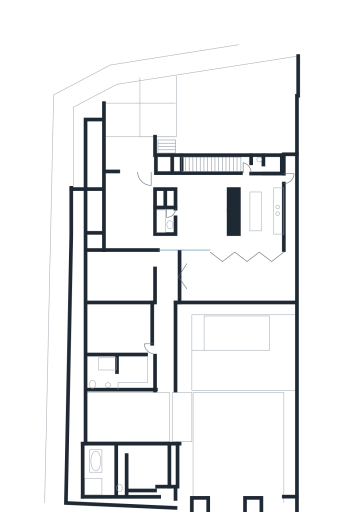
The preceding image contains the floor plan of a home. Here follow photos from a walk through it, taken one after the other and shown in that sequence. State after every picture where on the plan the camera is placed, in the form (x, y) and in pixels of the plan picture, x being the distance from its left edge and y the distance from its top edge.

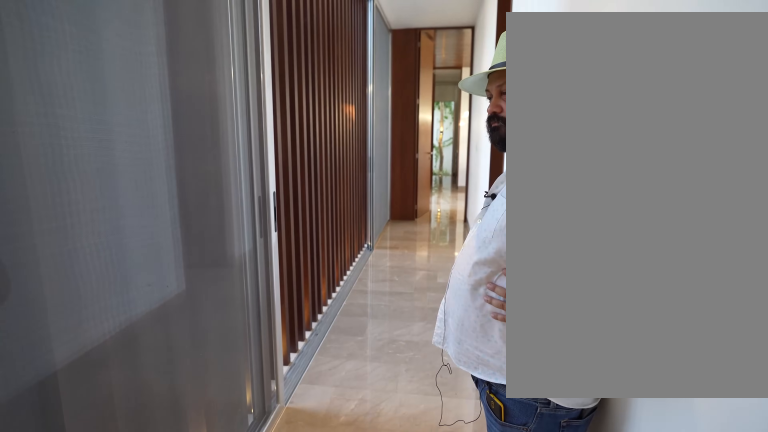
(166, 311)
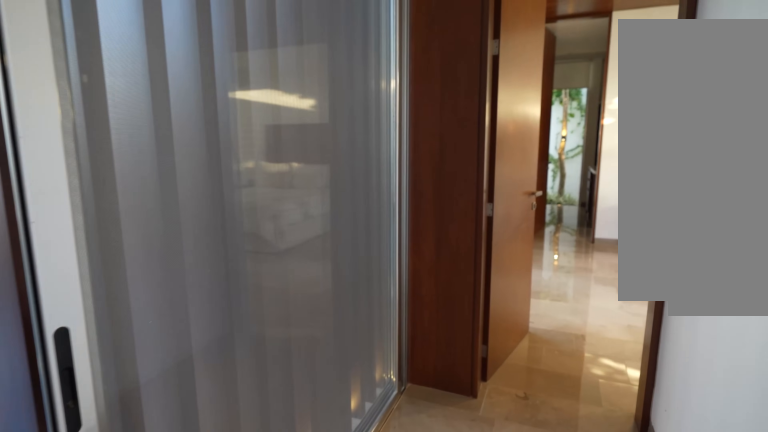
(166, 374)
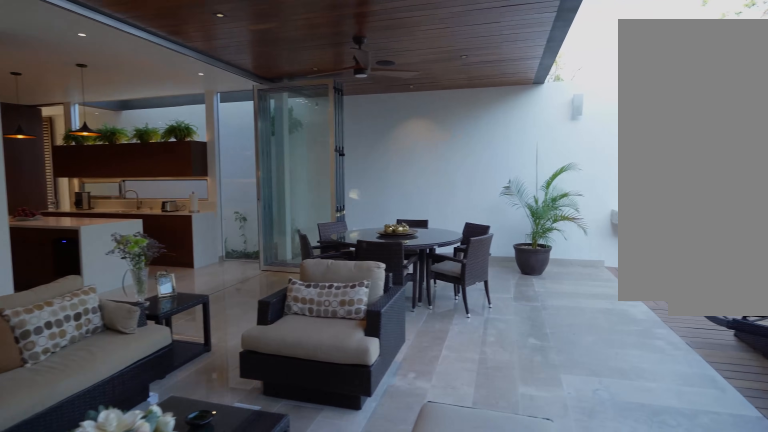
(181, 277)
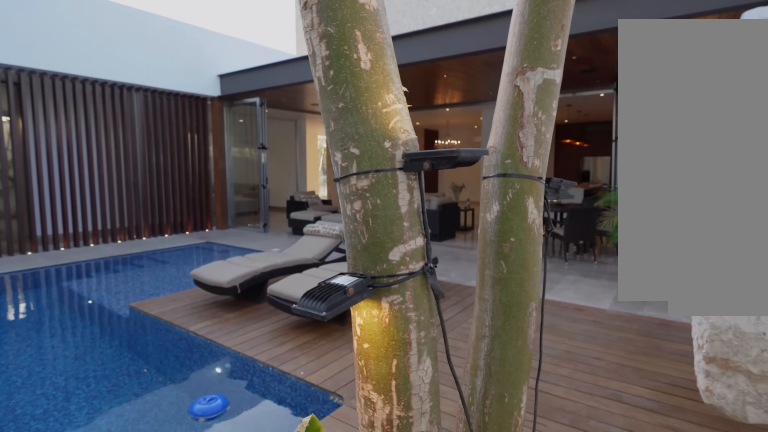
(267, 400)
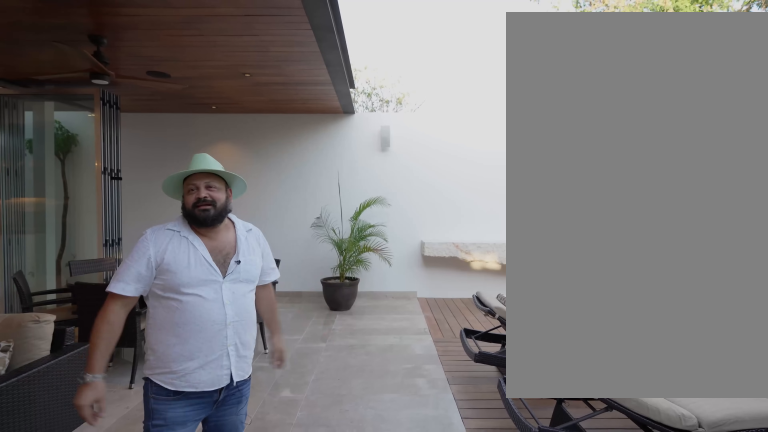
(236, 299)
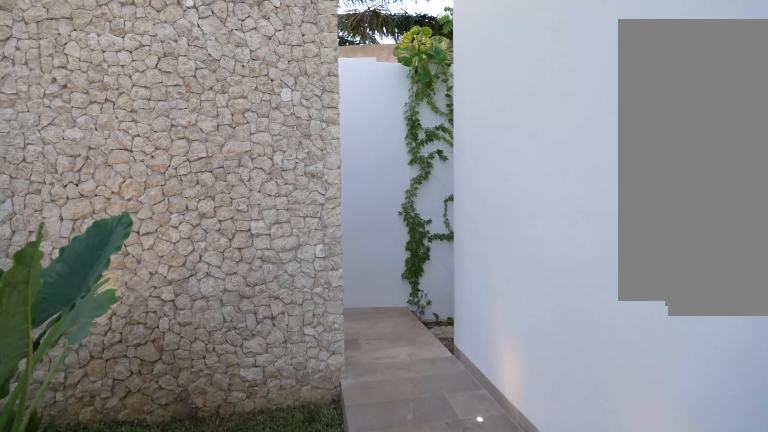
(184, 476)
